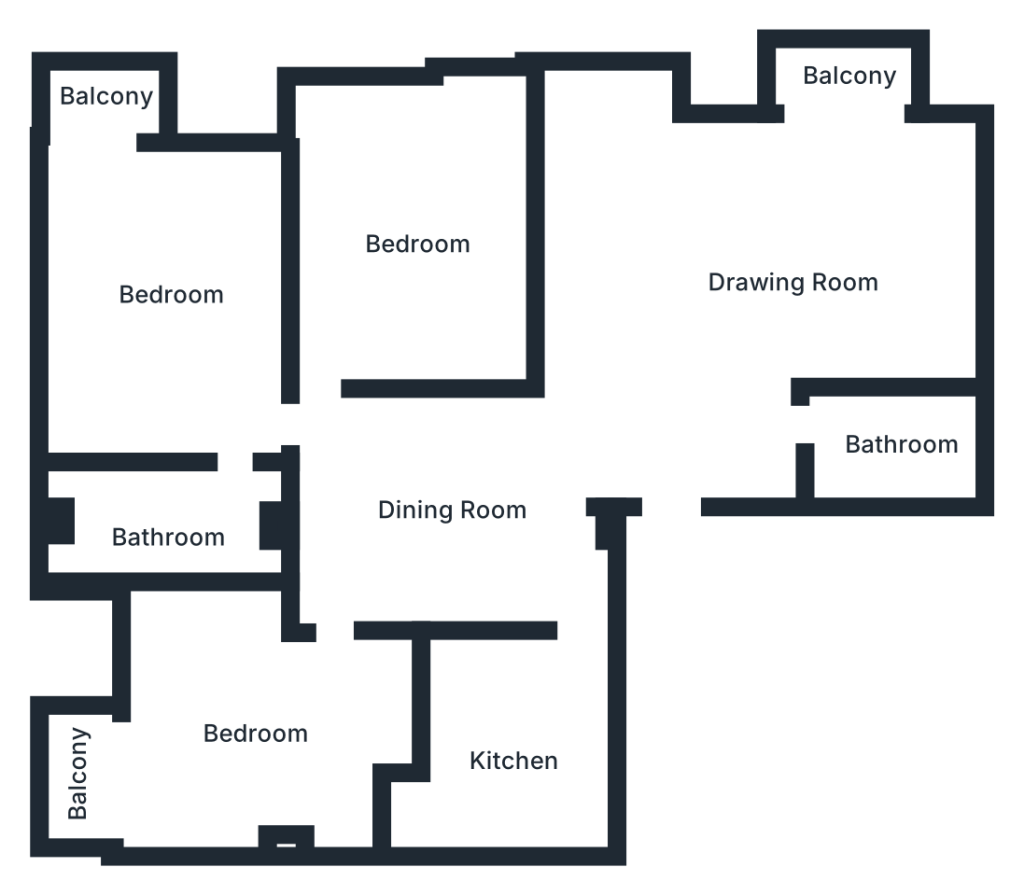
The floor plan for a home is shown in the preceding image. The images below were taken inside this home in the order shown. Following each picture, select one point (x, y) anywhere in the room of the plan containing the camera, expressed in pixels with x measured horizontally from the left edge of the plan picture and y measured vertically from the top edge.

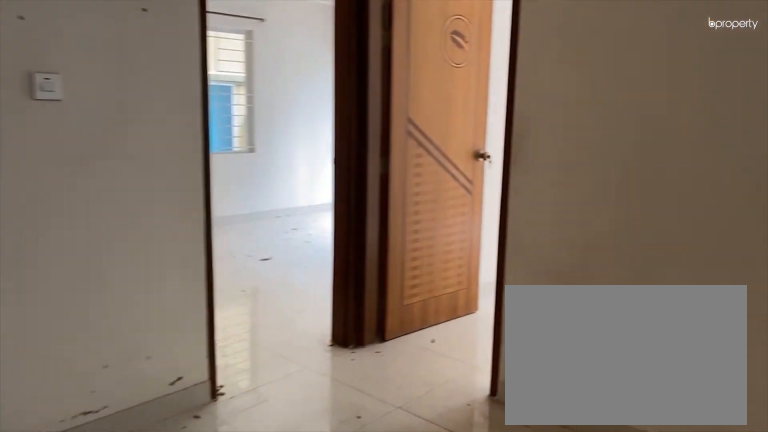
(458, 507)
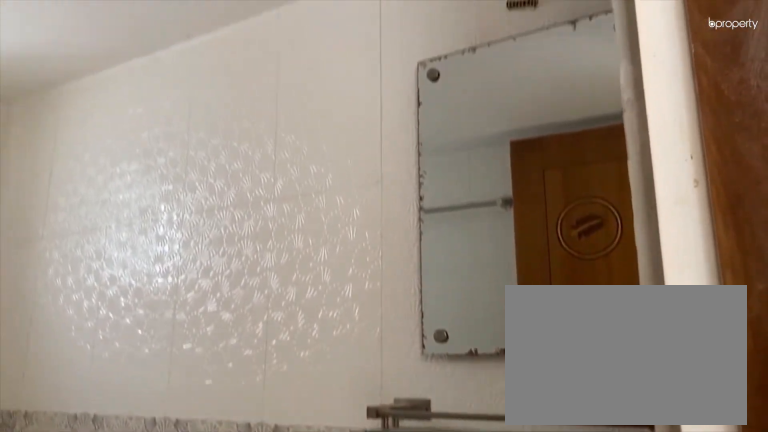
(897, 424)
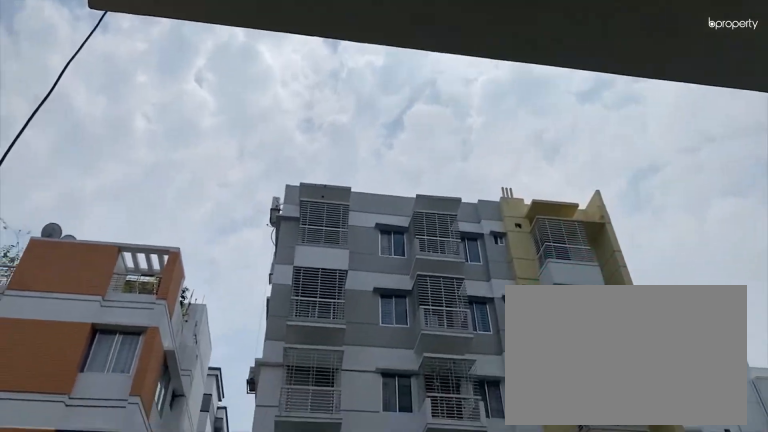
(841, 77)
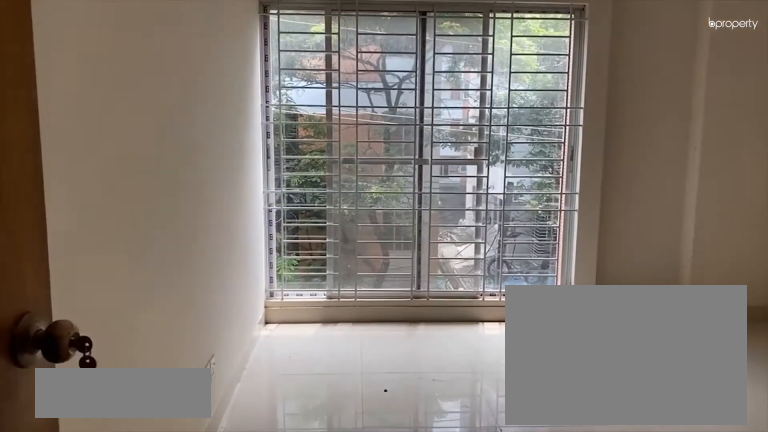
(424, 245)
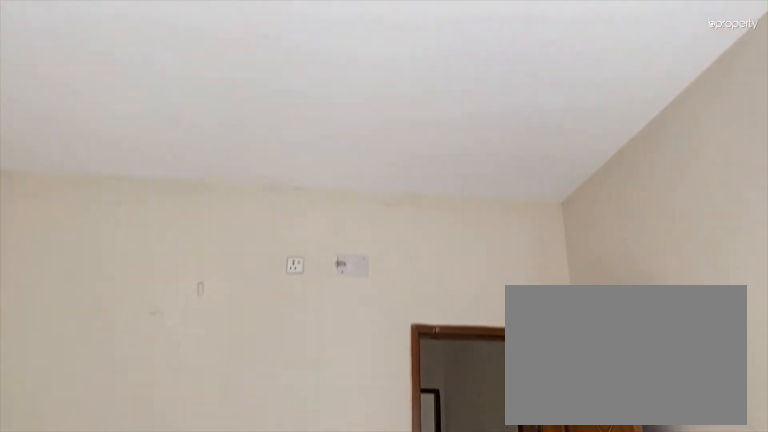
(424, 245)
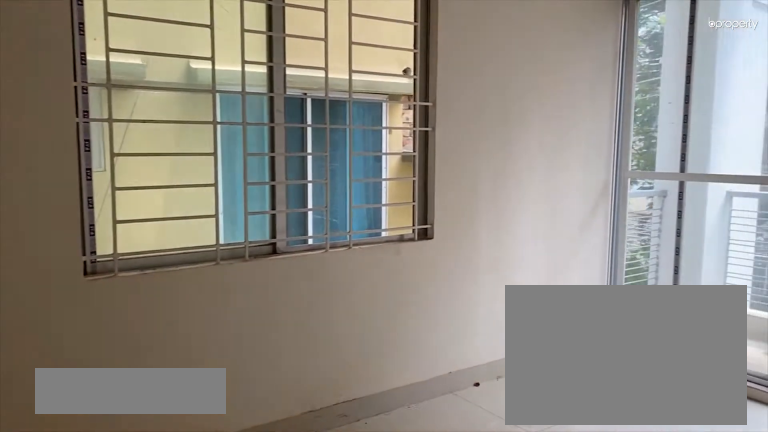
(179, 298)
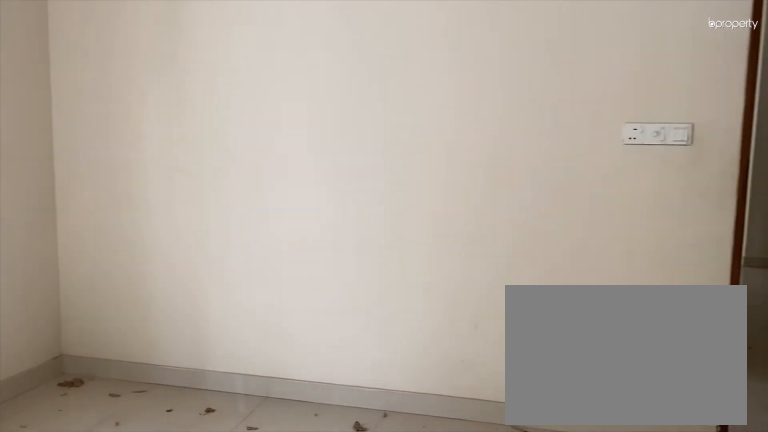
(179, 298)
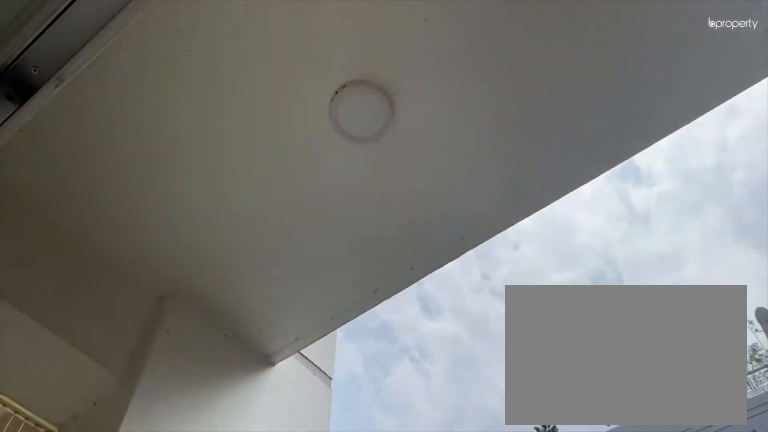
(99, 102)
